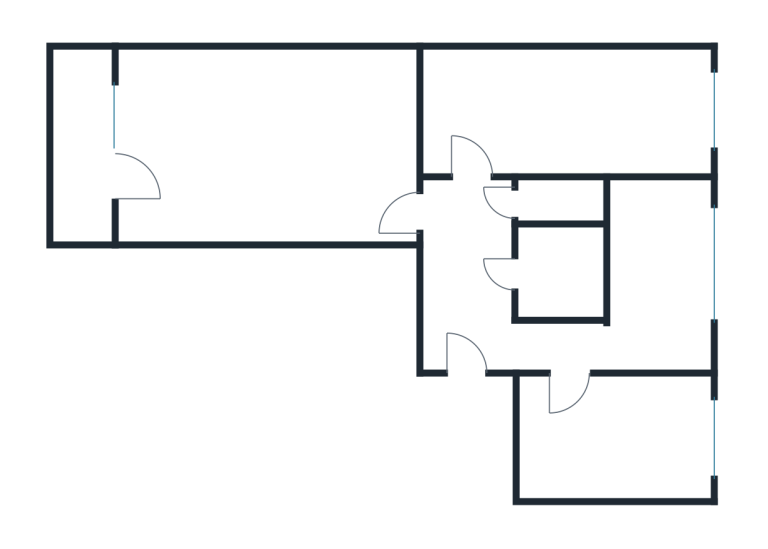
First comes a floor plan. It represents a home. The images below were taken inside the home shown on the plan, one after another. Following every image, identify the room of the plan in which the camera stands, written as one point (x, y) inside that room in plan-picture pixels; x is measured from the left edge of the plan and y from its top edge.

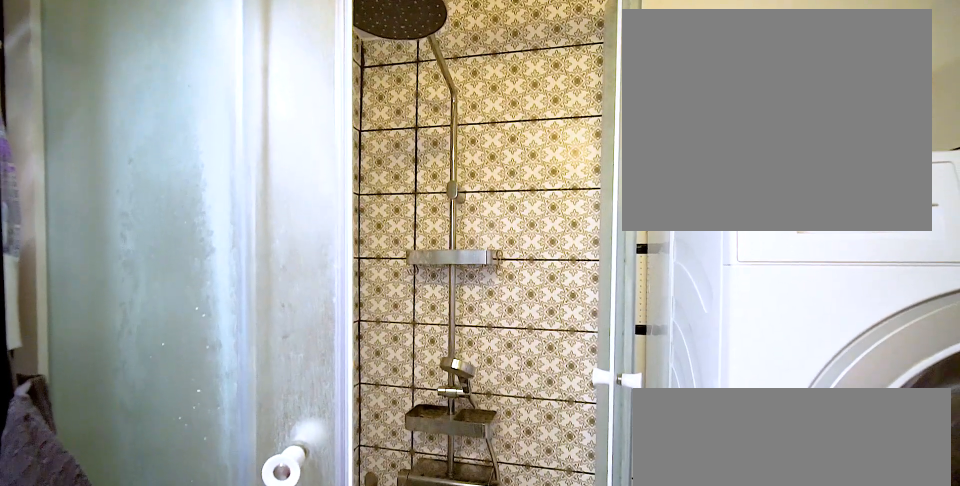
(559, 273)
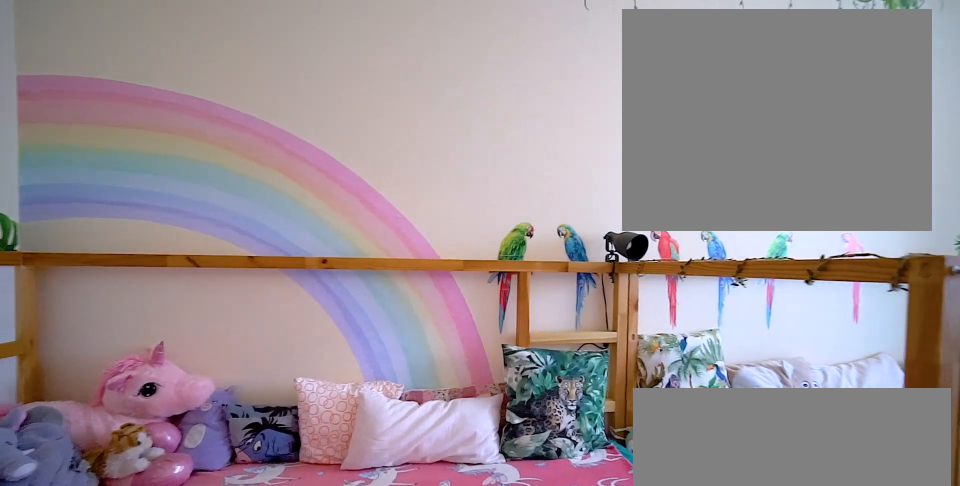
(585, 113)
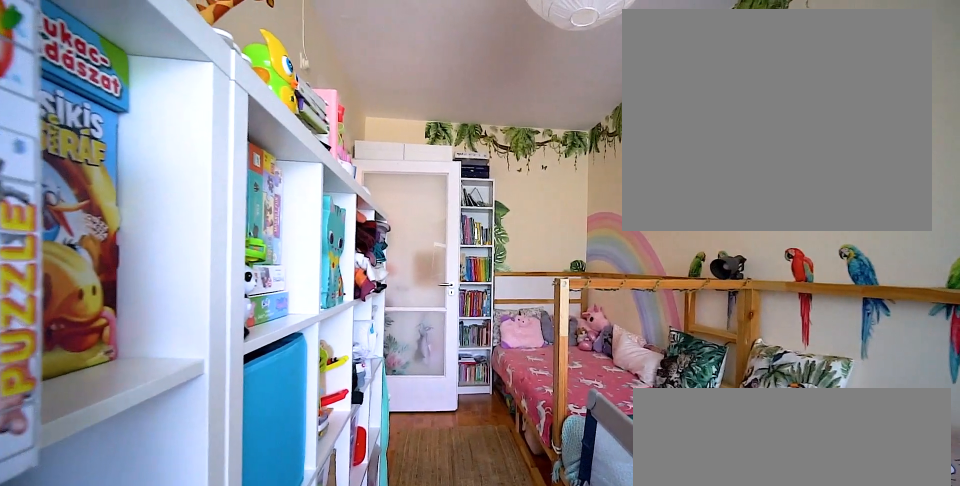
(585, 113)
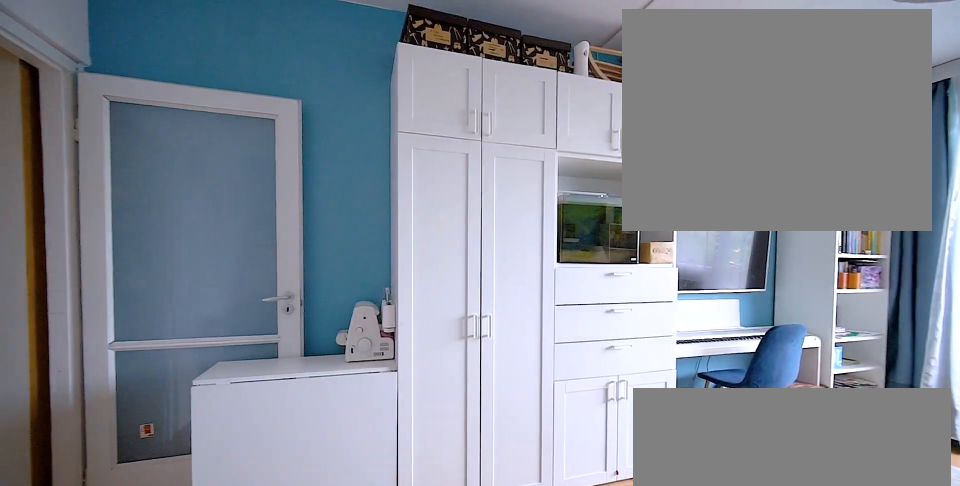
(274, 147)
